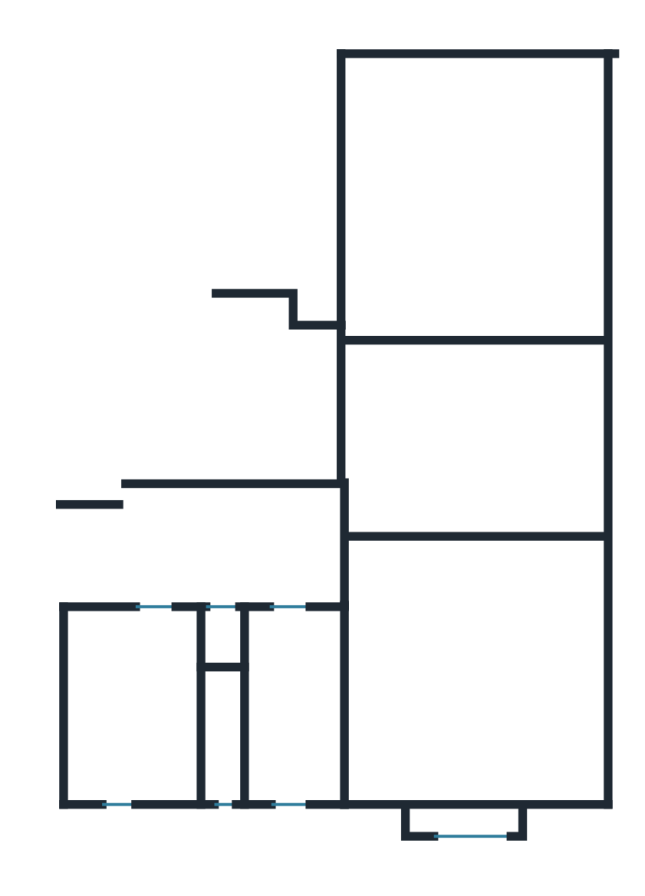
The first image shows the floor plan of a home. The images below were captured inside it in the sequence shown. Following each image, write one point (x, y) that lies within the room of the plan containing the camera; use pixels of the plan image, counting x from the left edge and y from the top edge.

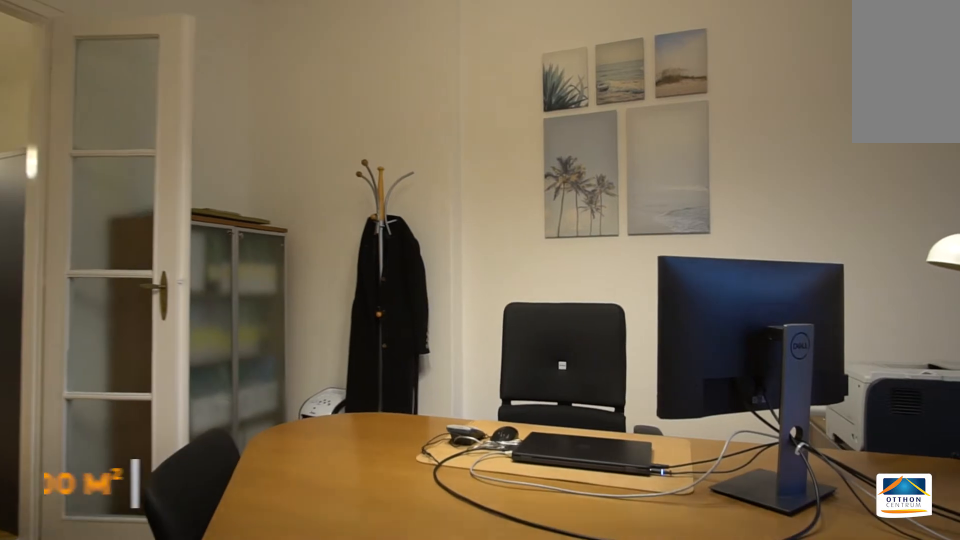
(482, 685)
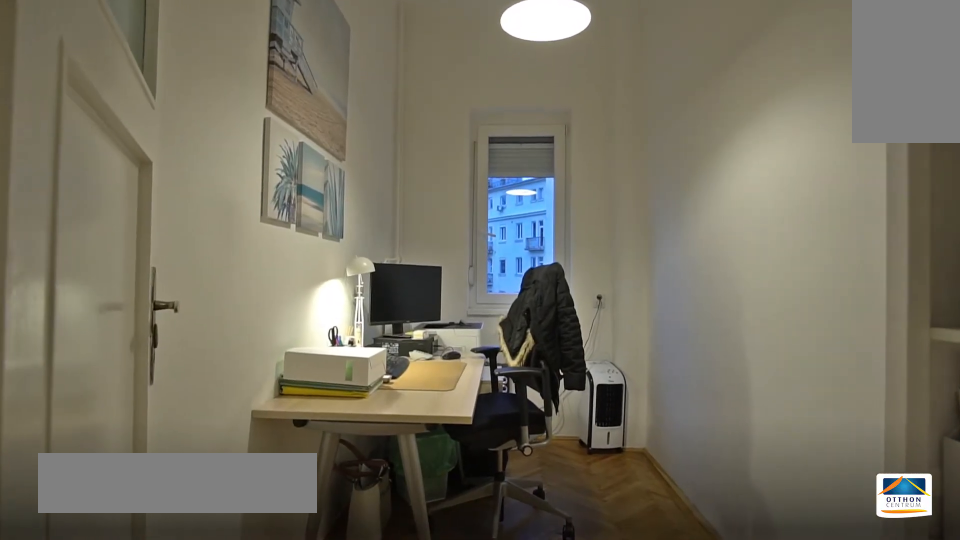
(296, 711)
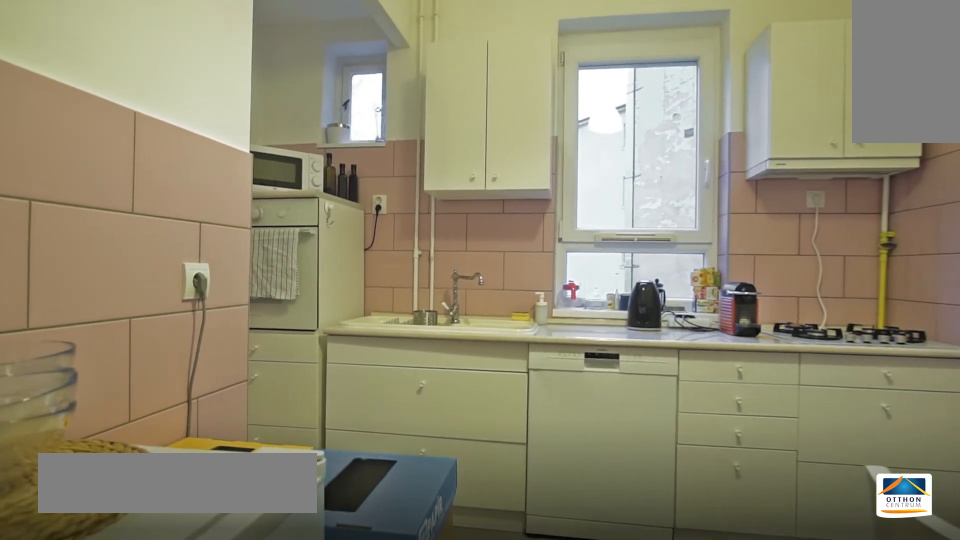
(136, 711)
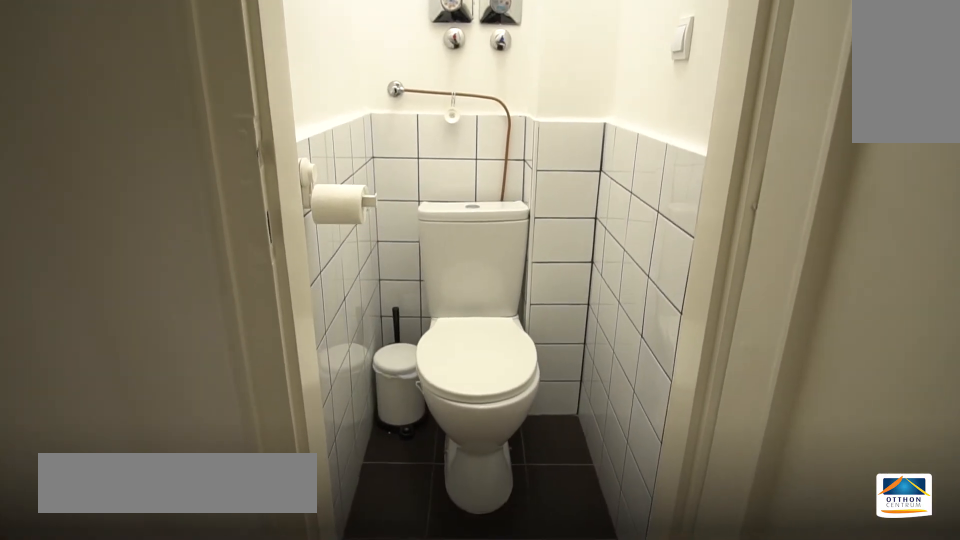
(221, 641)
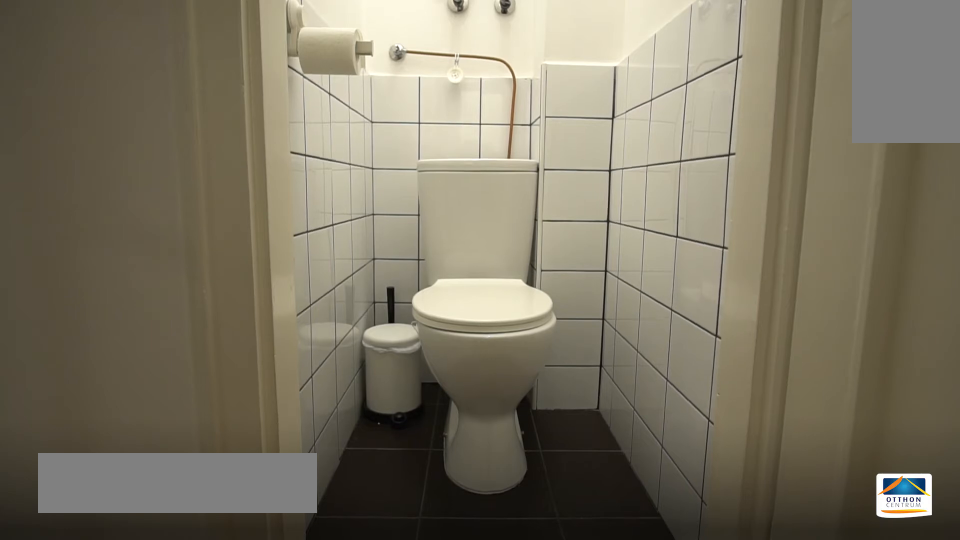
(221, 642)
